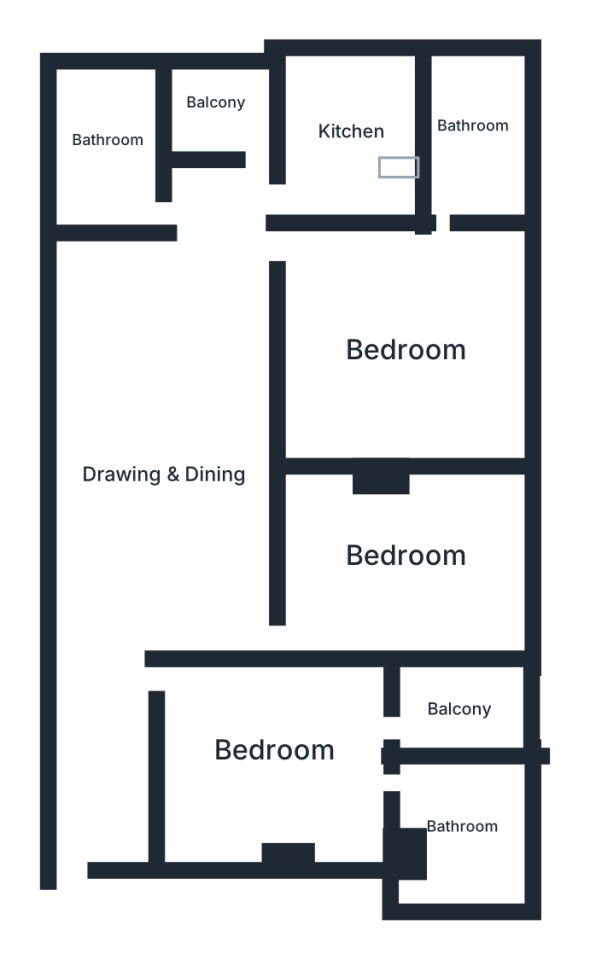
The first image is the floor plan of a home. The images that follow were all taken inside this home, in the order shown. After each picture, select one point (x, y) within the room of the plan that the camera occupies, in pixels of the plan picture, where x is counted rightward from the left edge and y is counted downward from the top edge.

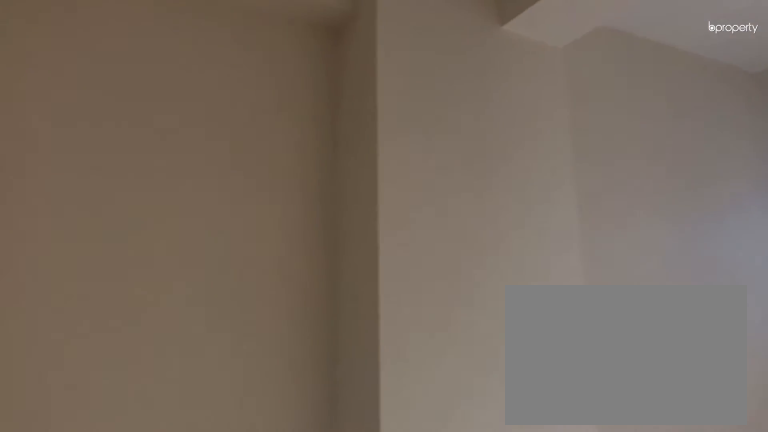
(408, 554)
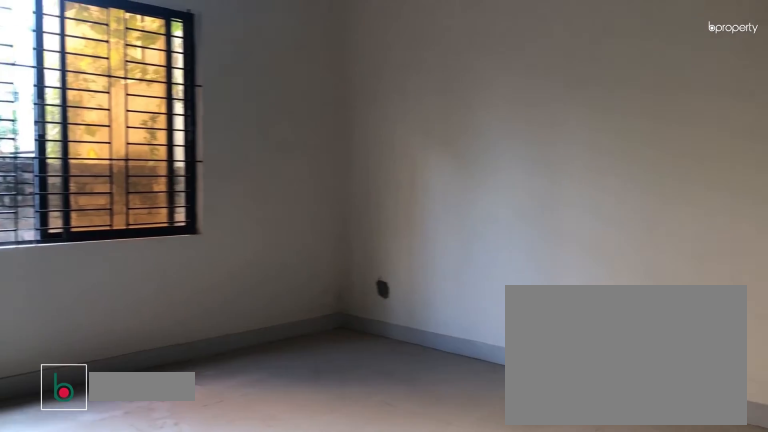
(411, 345)
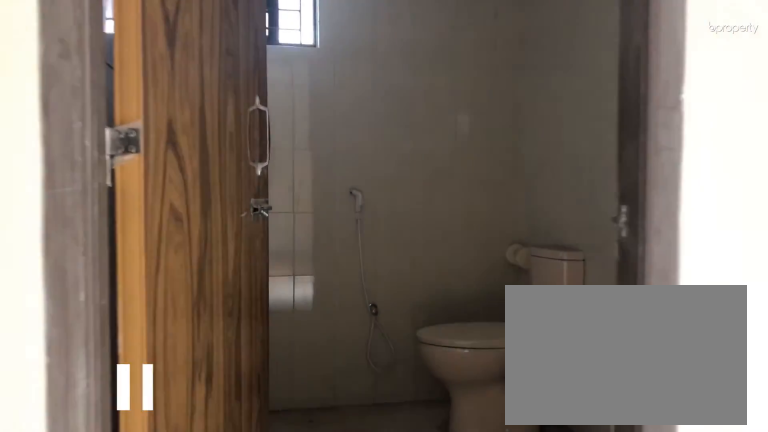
(474, 125)
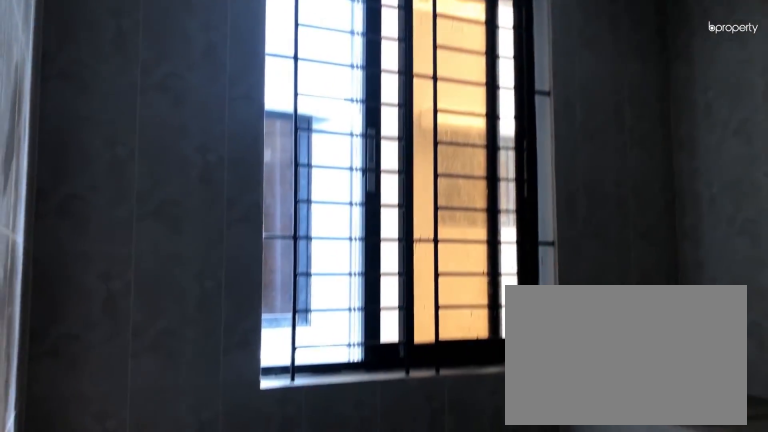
(355, 128)
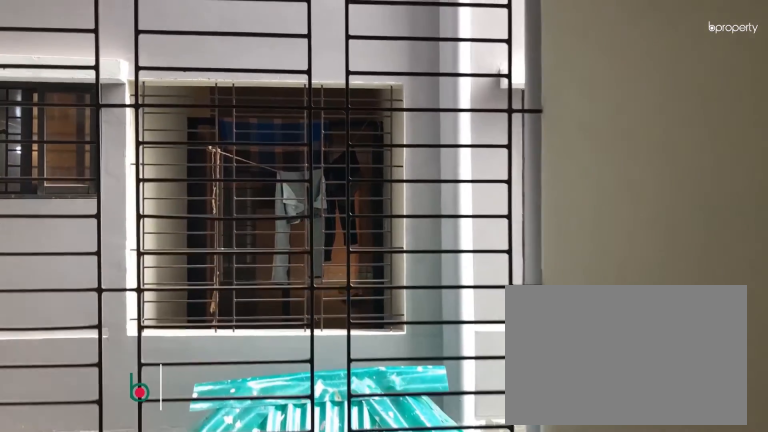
(228, 95)
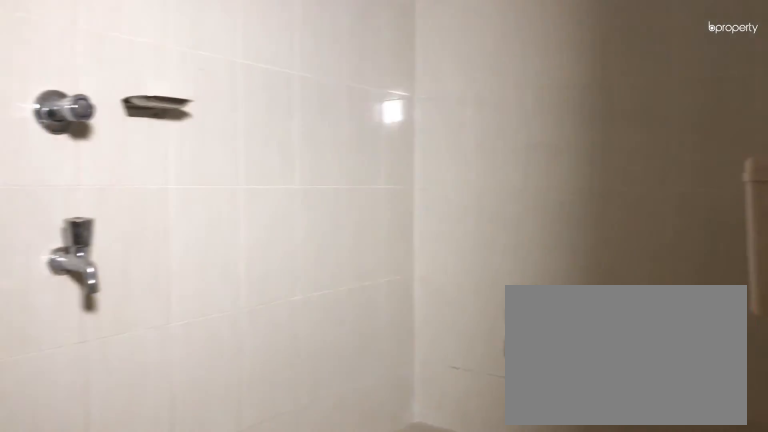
(107, 136)
